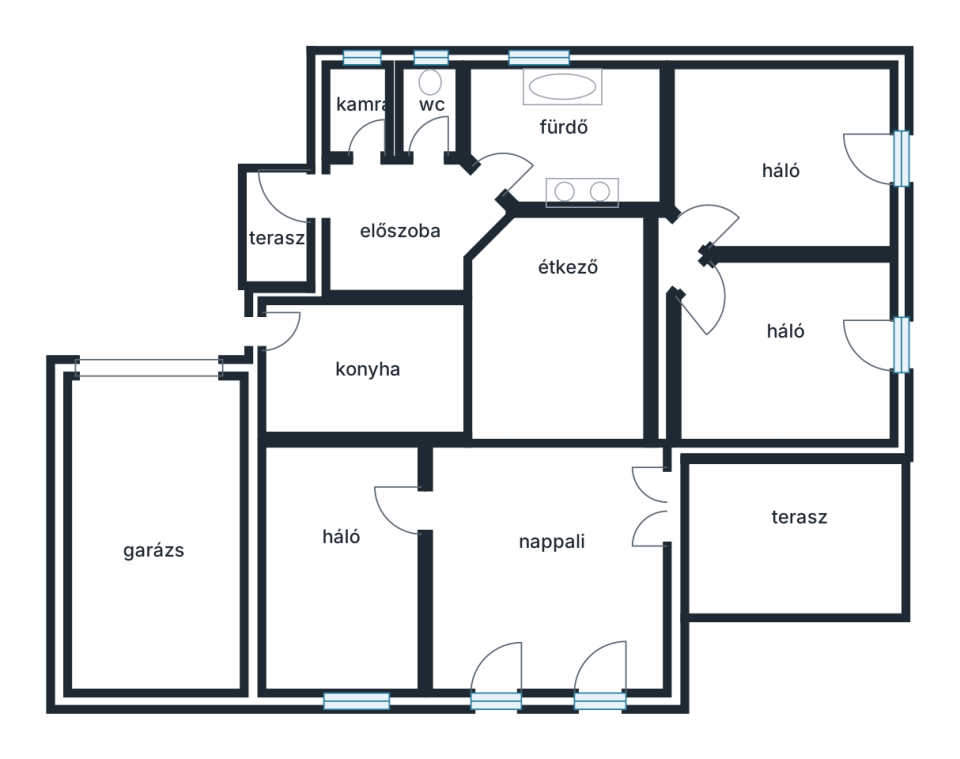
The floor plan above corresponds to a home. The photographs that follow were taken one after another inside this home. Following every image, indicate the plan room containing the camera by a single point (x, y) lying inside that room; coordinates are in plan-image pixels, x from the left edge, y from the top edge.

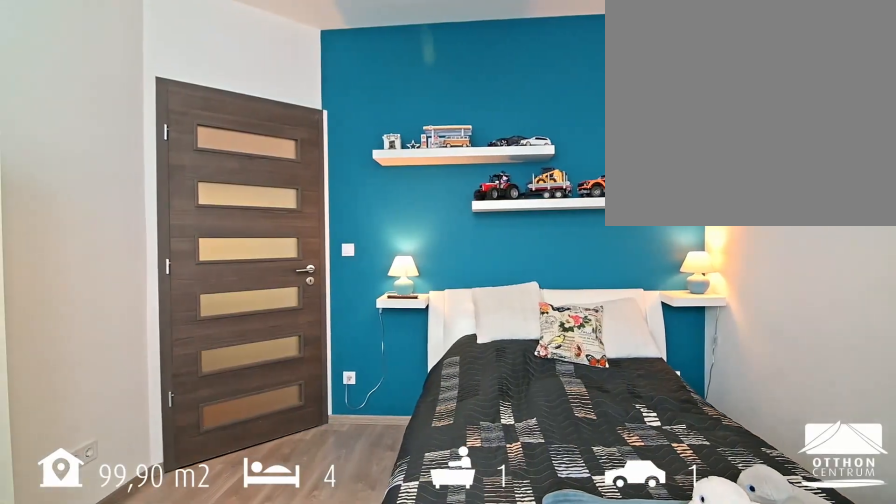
(790, 164)
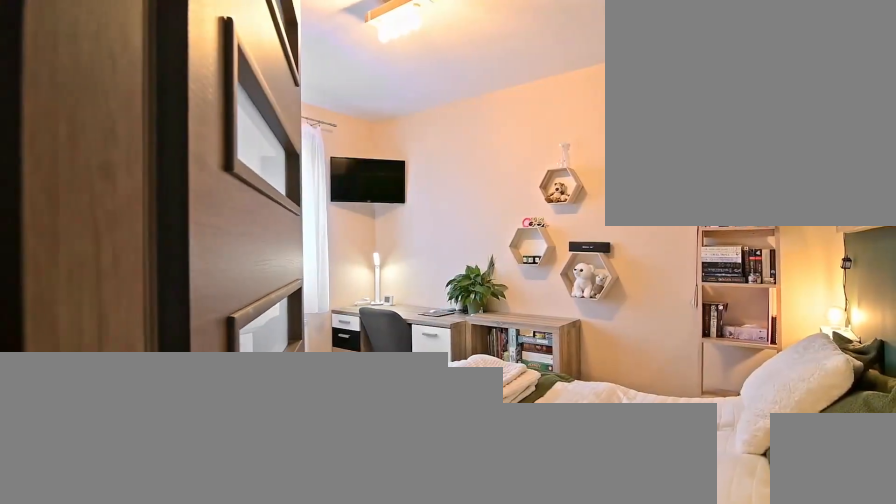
(790, 330)
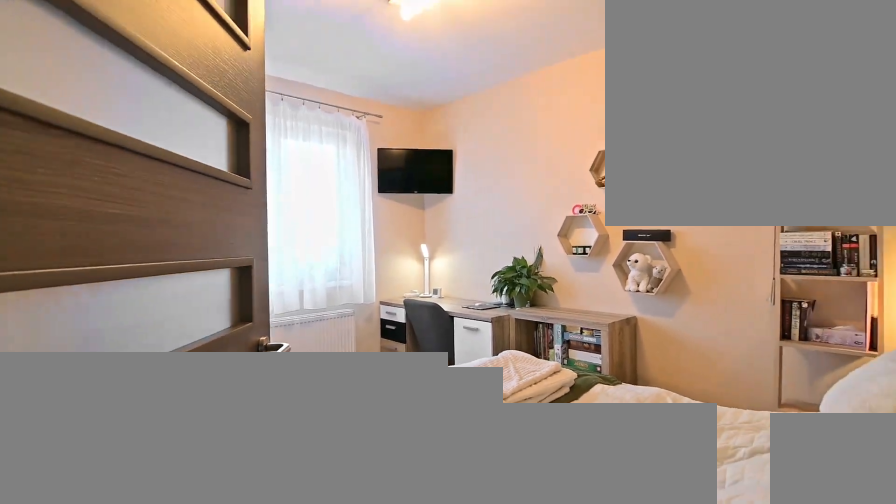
(790, 330)
